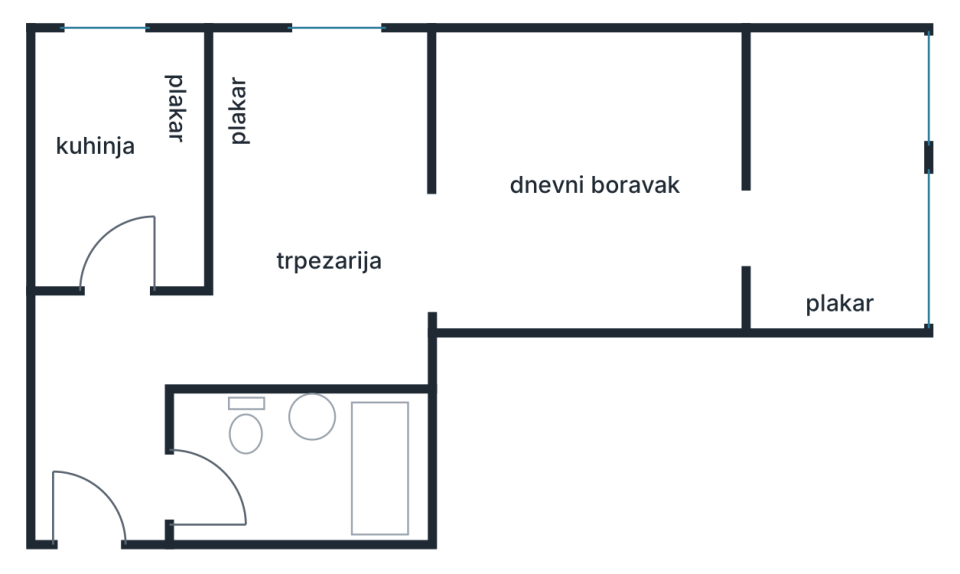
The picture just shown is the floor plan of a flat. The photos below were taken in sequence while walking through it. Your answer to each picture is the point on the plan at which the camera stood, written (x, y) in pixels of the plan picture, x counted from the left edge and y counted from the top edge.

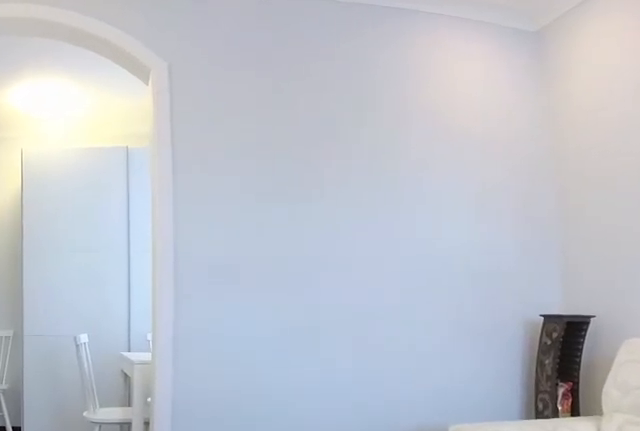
(700, 229)
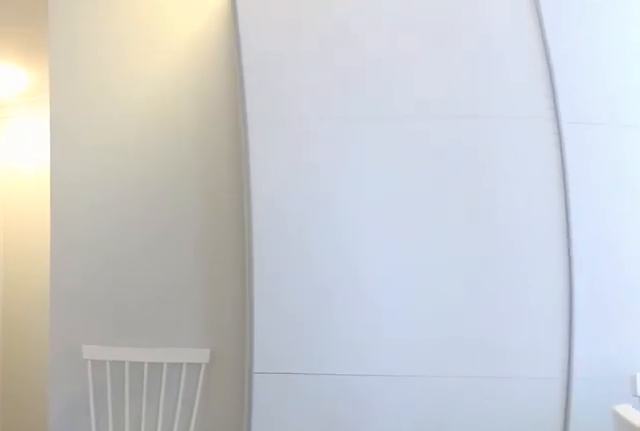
(443, 259)
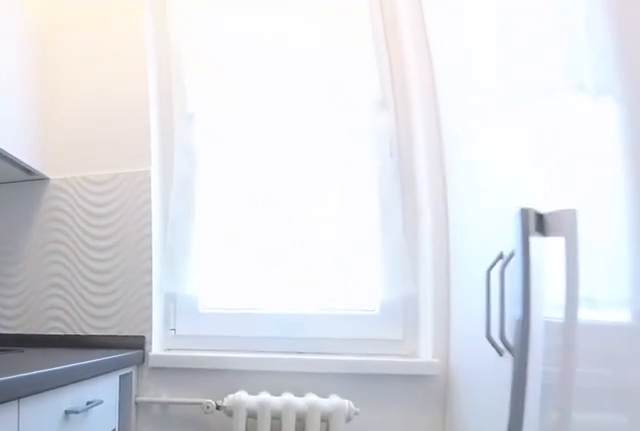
(120, 263)
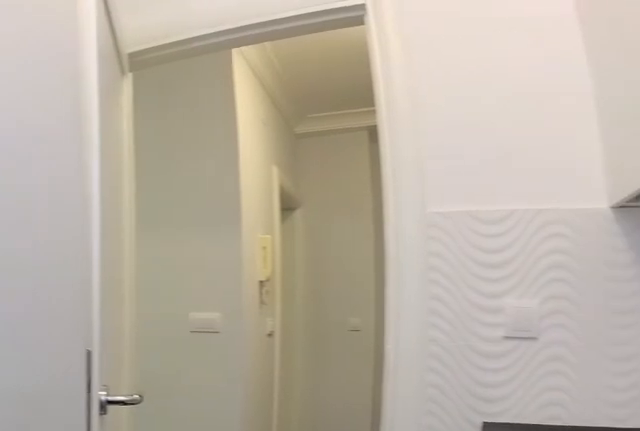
(121, 52)
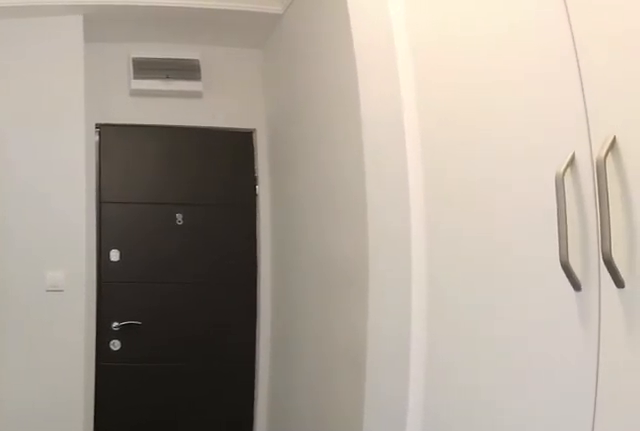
(121, 273)
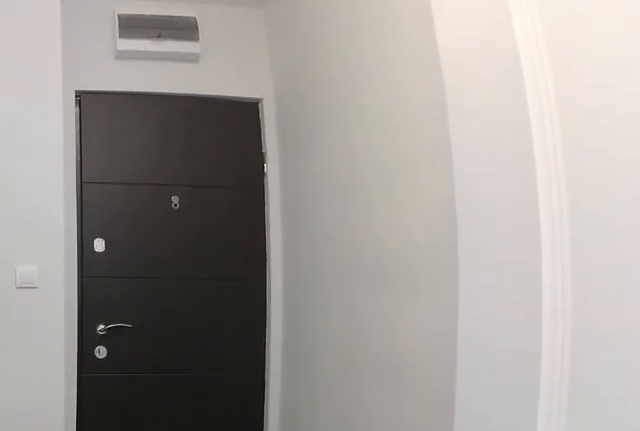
(120, 328)
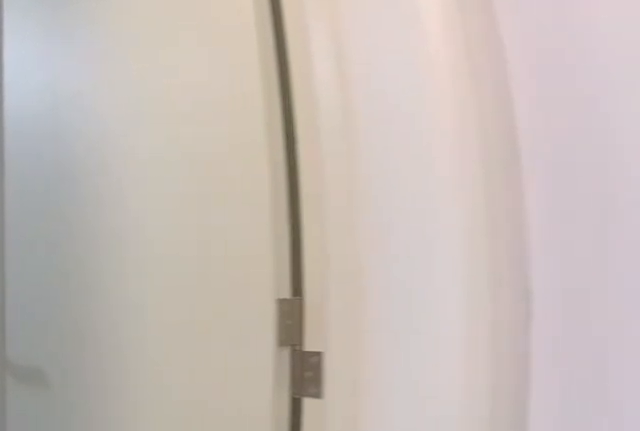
(126, 491)
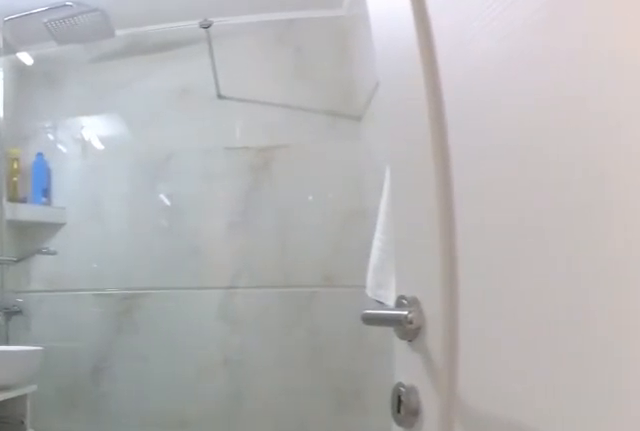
(154, 497)
